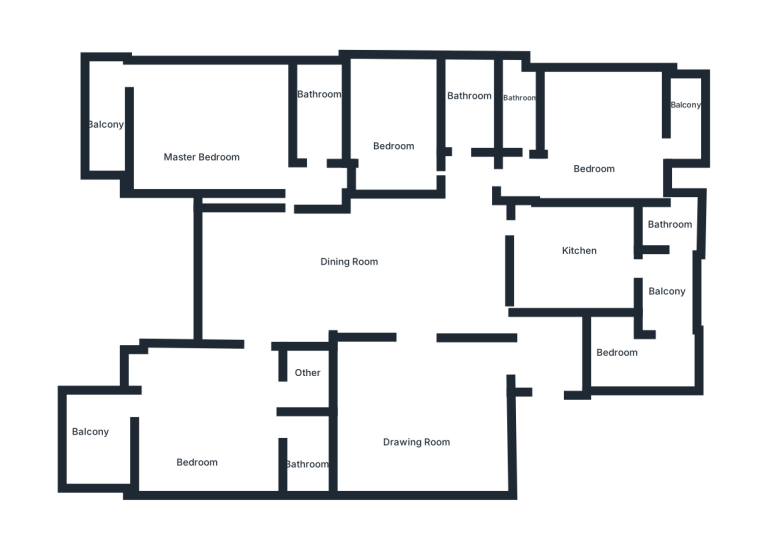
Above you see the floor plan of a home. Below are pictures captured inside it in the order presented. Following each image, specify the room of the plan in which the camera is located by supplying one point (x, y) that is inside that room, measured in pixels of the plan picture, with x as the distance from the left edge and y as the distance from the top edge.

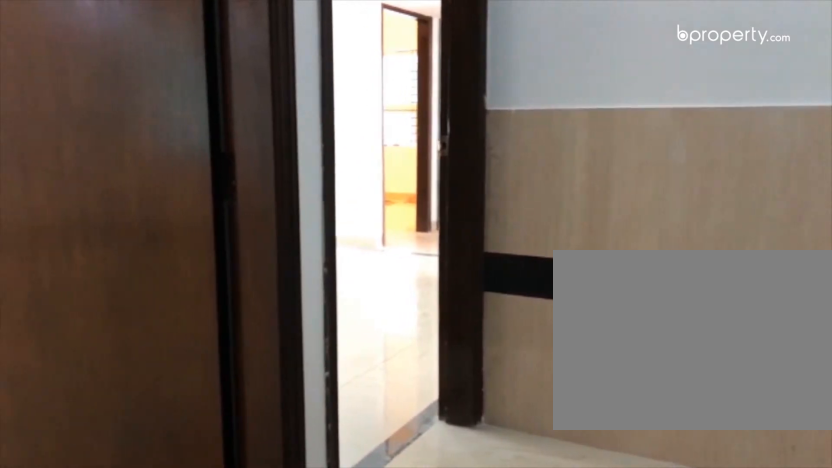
(544, 355)
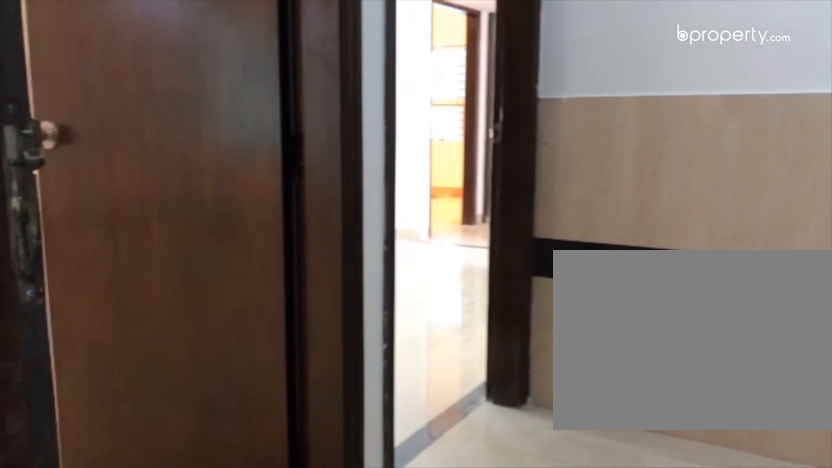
(544, 355)
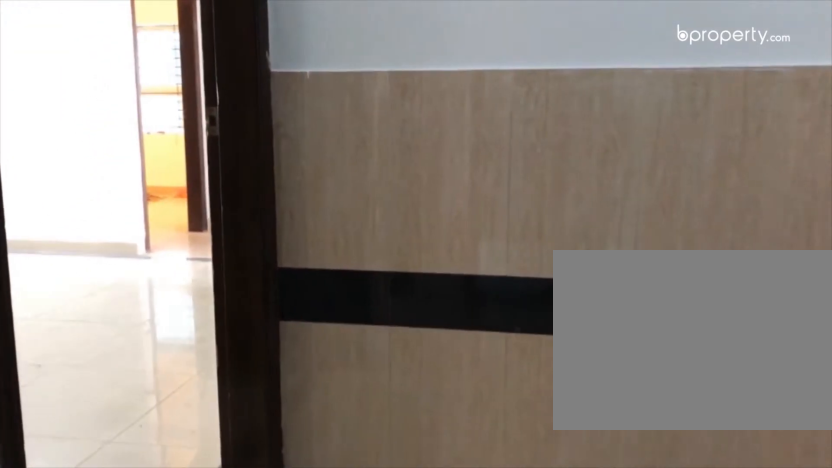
(544, 355)
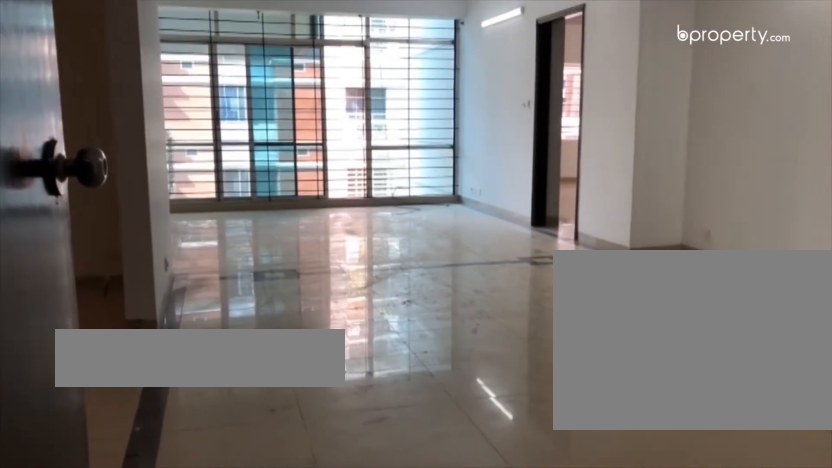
(359, 259)
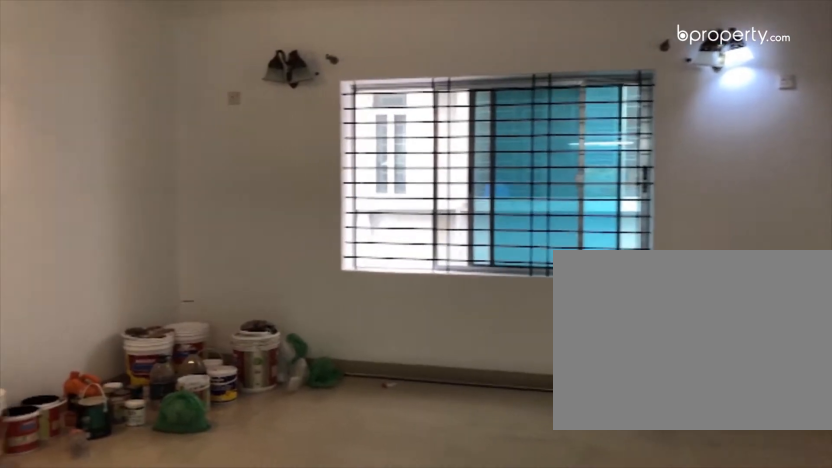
(413, 411)
